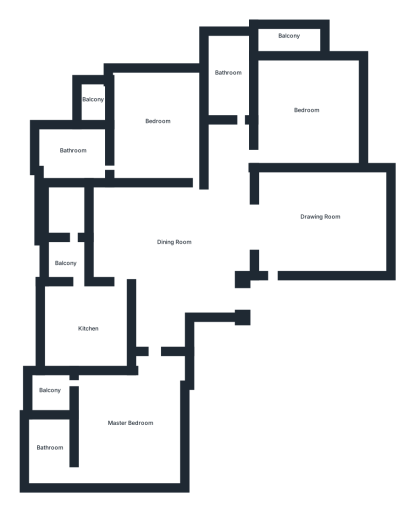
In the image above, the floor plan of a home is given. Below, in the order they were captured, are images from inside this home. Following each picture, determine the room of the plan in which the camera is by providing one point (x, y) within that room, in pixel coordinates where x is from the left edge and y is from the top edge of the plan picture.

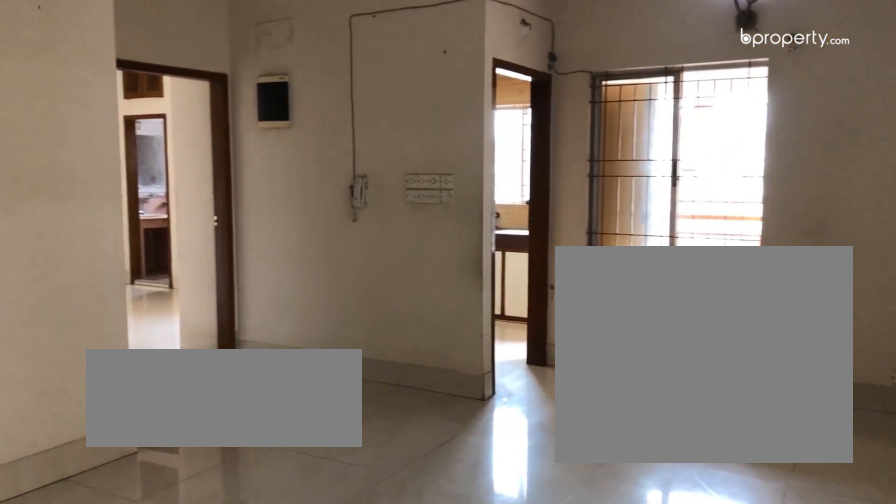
(178, 242)
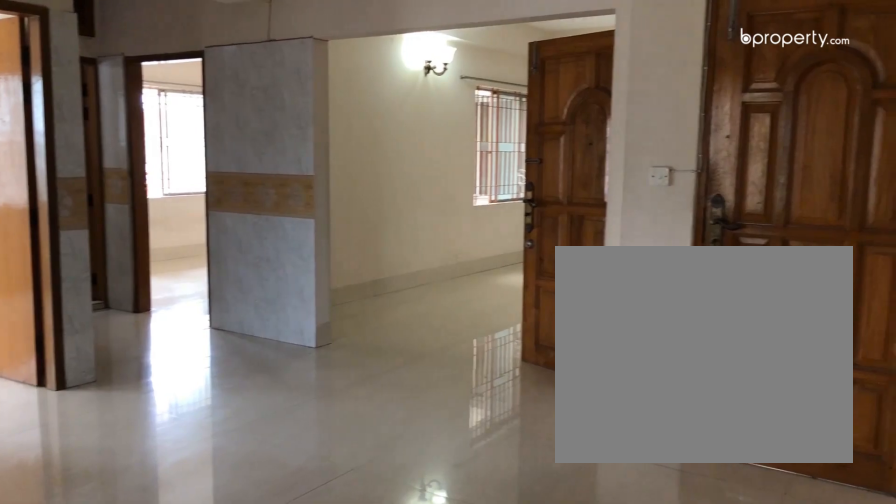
(178, 242)
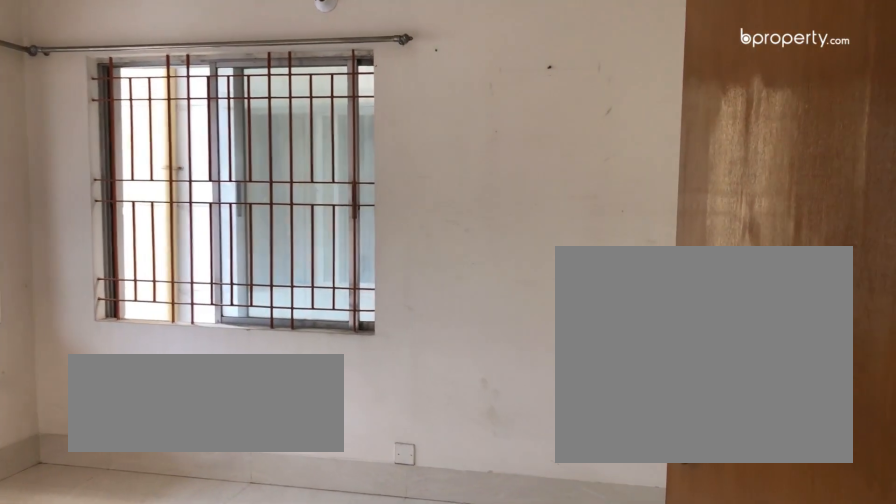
(306, 113)
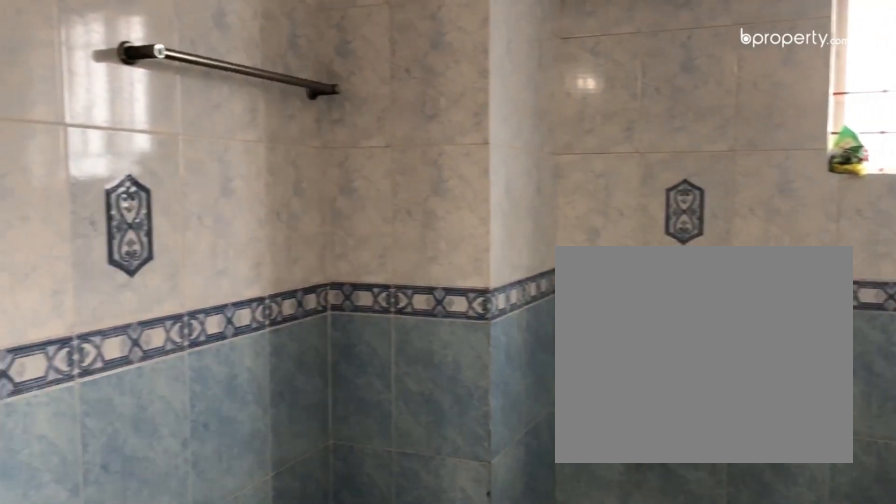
(73, 155)
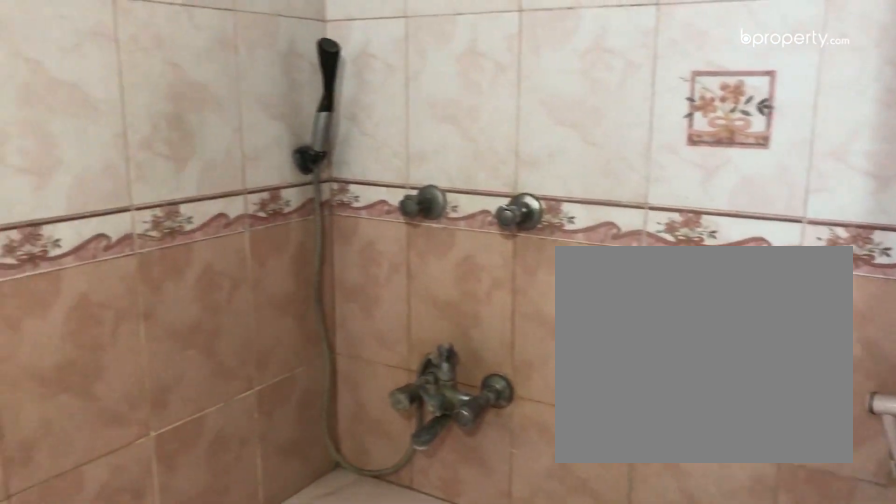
(51, 454)
